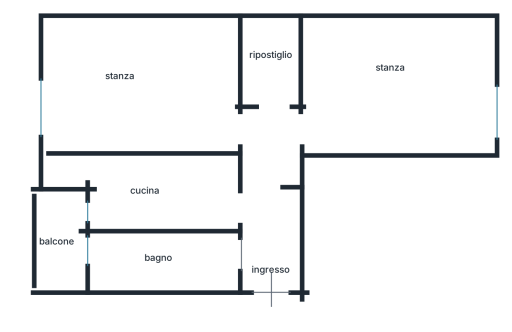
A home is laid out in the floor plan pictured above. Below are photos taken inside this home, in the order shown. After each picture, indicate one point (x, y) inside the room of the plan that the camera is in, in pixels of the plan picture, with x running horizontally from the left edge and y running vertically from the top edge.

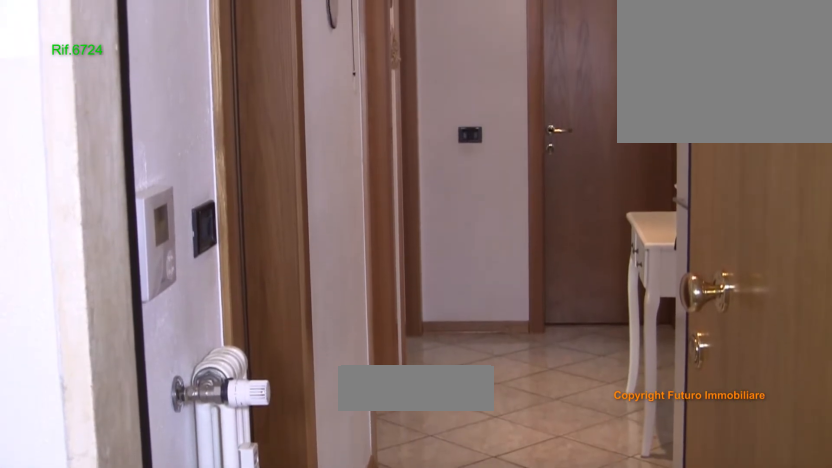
(270, 188)
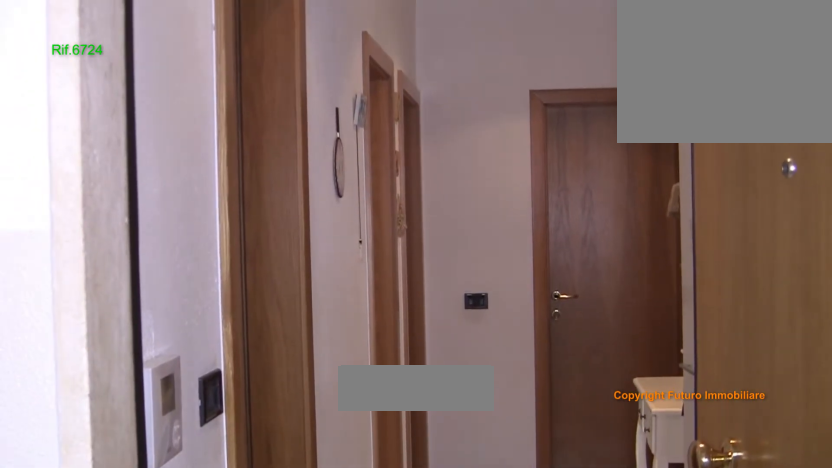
(270, 188)
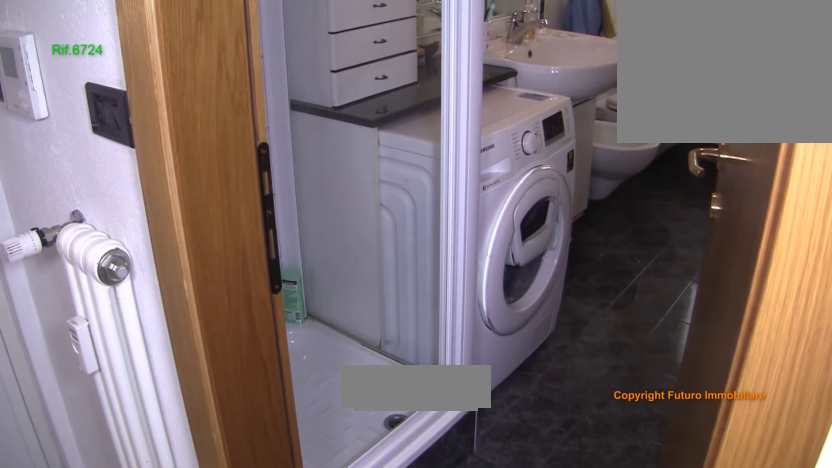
(171, 260)
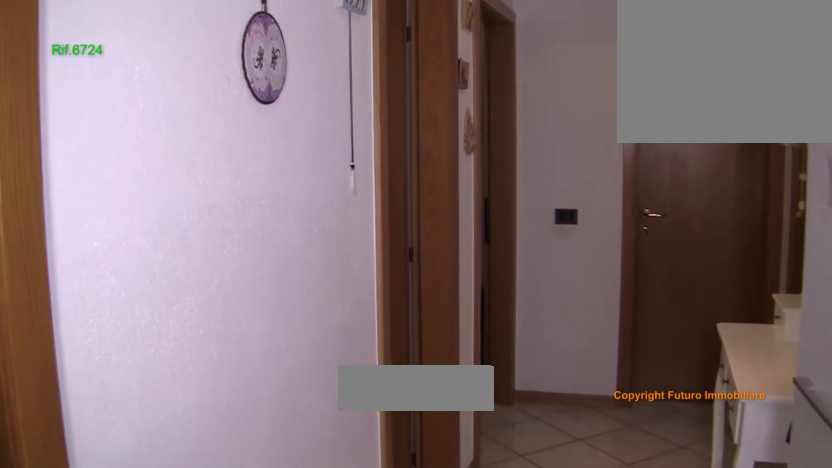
(270, 188)
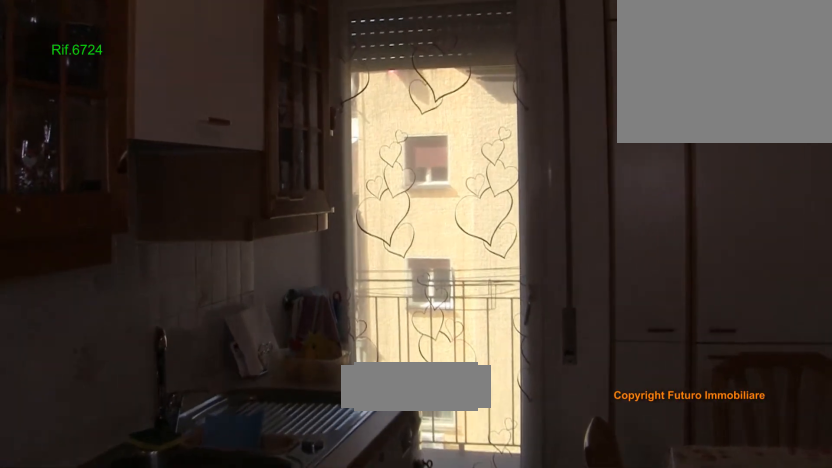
(166, 193)
